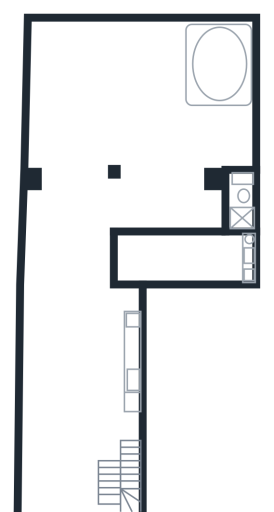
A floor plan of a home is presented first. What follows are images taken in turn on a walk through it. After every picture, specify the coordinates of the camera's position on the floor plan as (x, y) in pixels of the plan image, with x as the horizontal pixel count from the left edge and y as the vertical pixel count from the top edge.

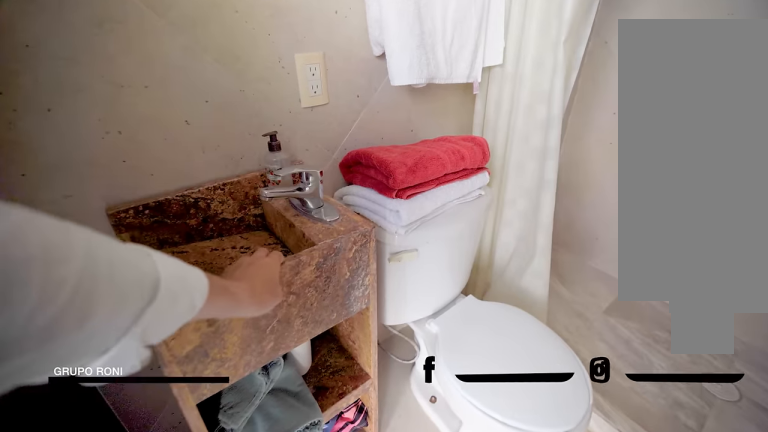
(205, 128)
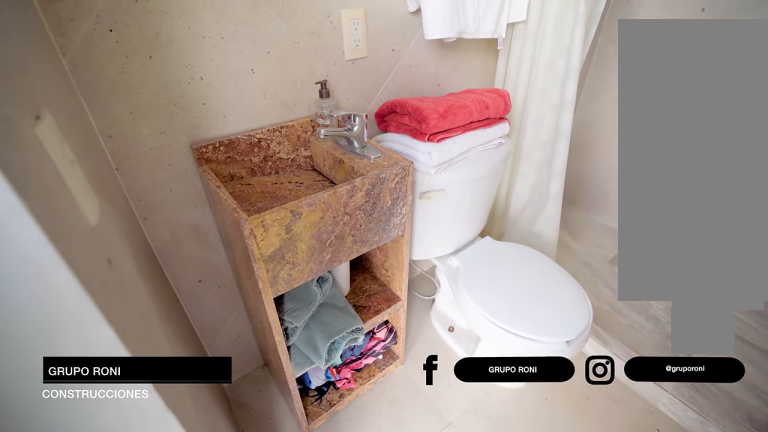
(211, 131)
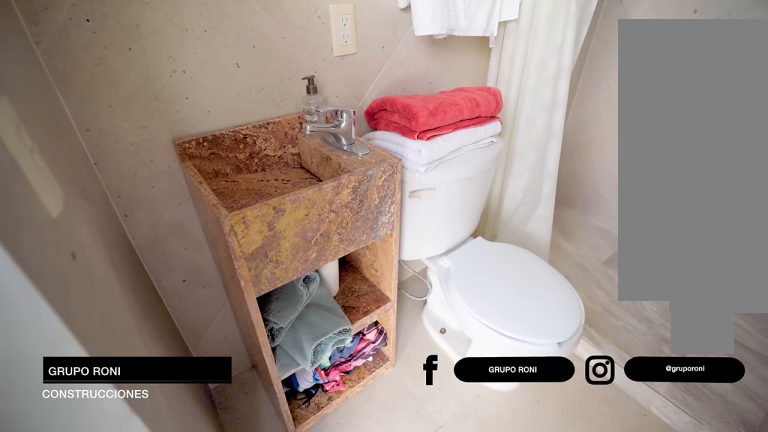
(230, 149)
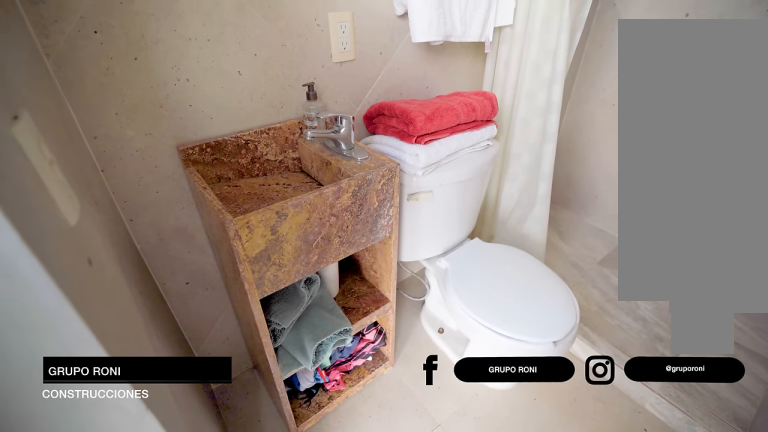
(232, 159)
